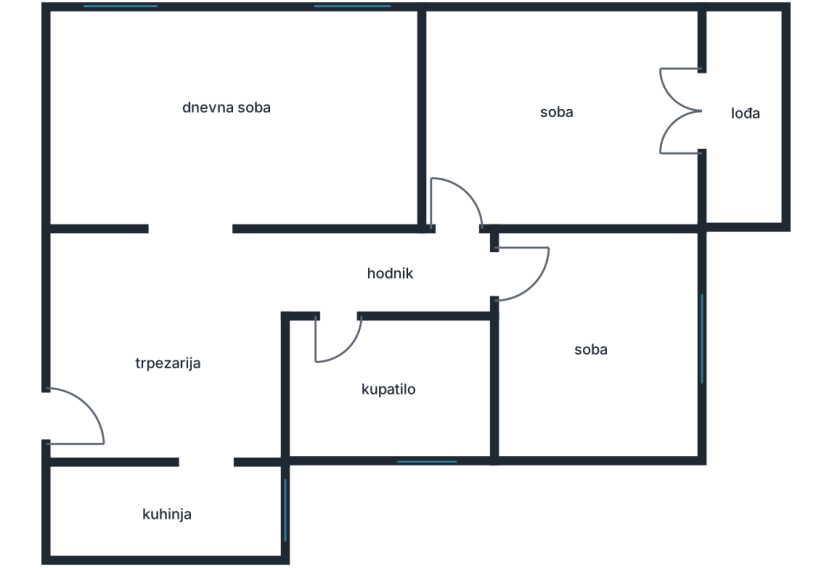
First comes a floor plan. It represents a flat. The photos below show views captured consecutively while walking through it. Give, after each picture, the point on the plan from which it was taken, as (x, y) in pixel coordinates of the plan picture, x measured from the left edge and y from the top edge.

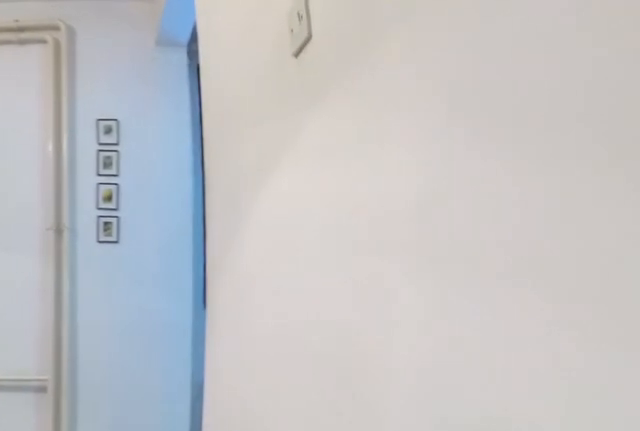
(123, 388)
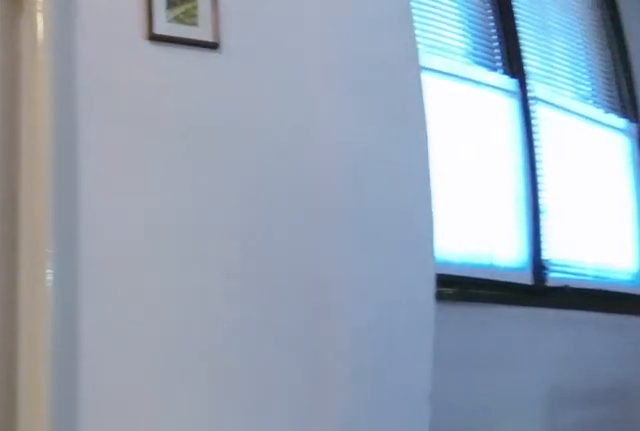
(187, 391)
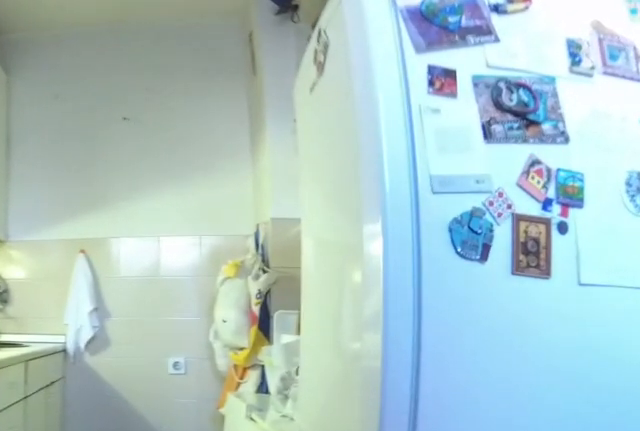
(214, 497)
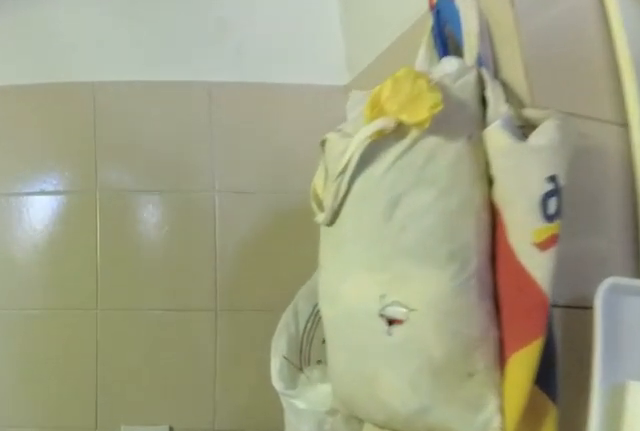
(127, 503)
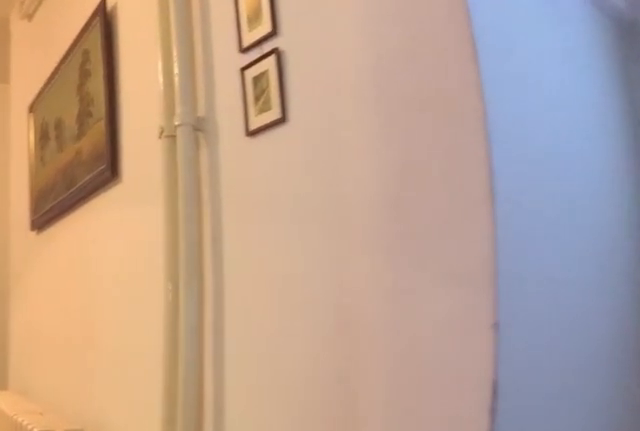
(205, 501)
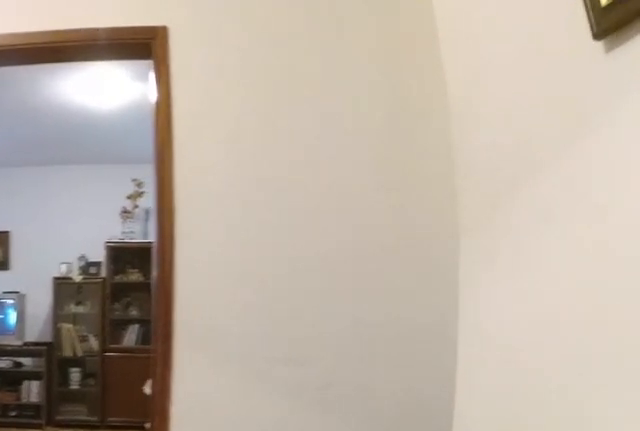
(214, 413)
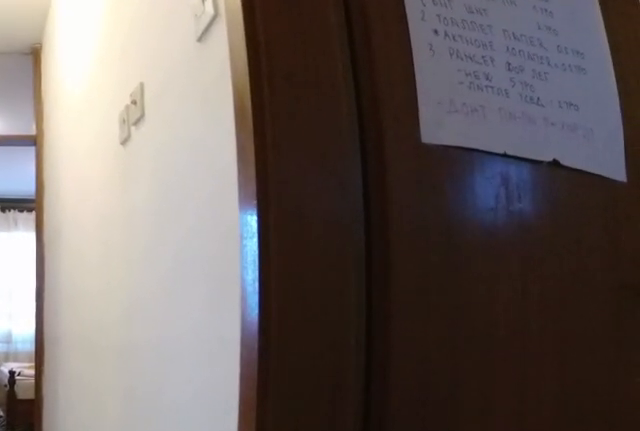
(268, 276)
